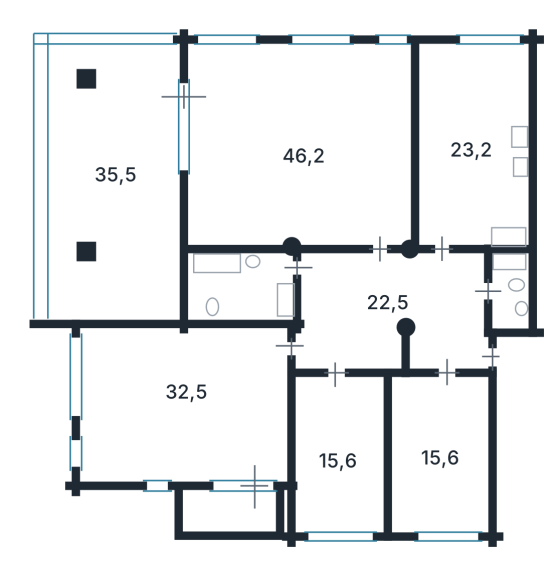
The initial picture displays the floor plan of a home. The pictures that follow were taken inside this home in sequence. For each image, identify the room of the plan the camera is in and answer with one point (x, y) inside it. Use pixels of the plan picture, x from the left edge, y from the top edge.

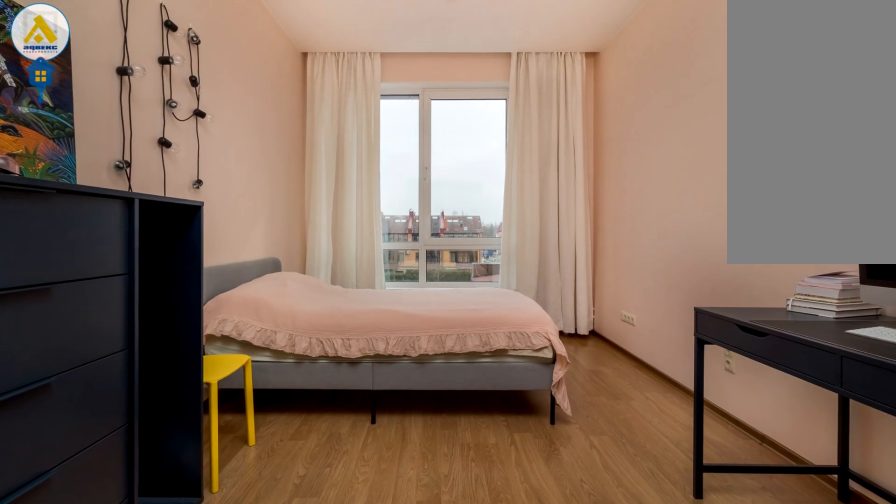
(439, 452)
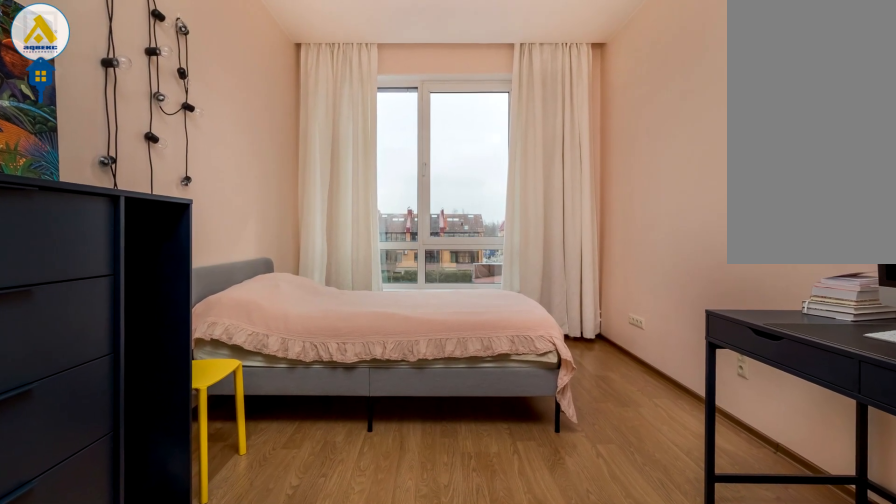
(439, 452)
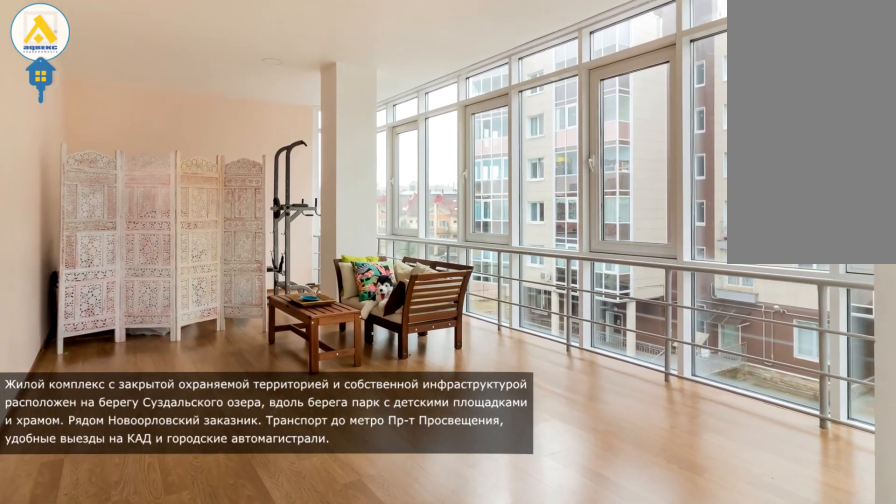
(116, 179)
